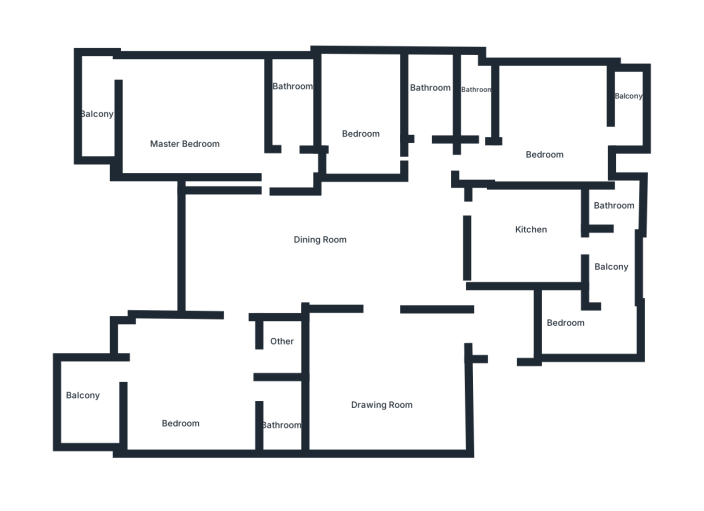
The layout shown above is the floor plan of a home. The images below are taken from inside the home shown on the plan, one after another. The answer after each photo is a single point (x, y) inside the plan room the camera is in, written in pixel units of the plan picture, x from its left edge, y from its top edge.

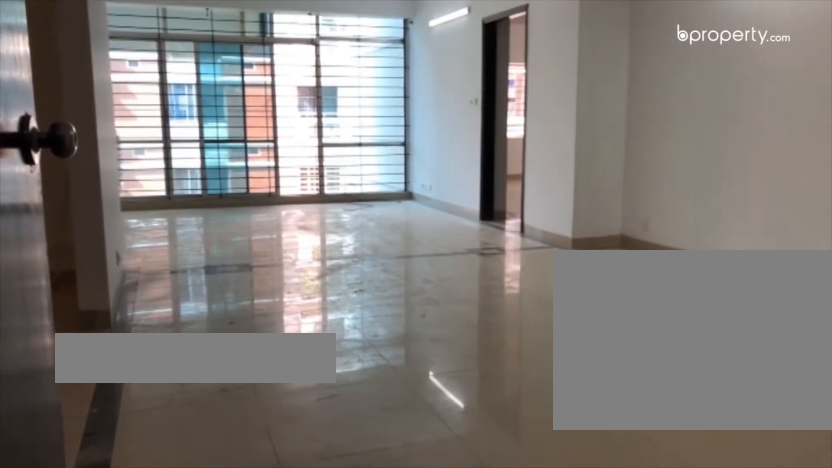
(329, 237)
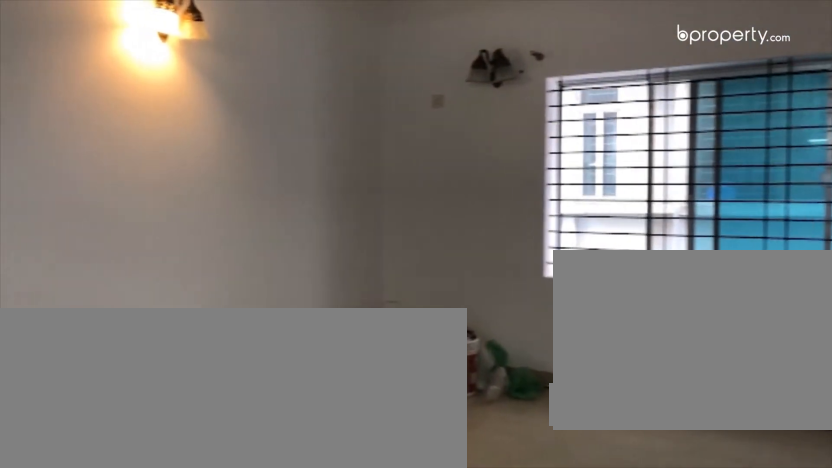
(379, 377)
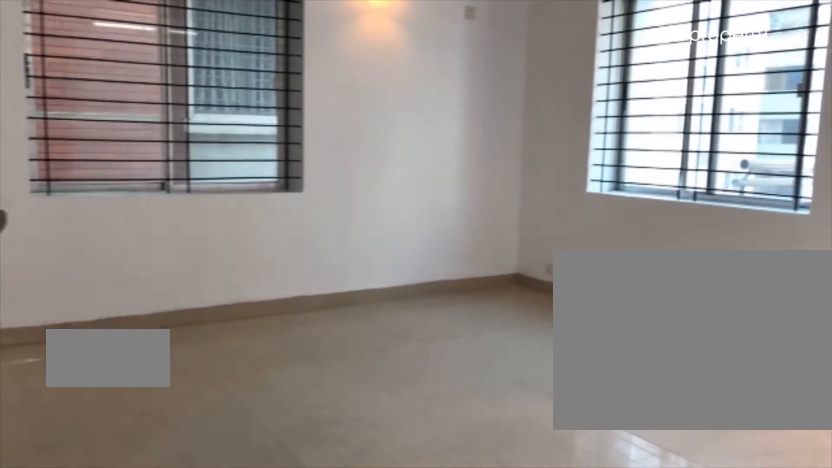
(191, 395)
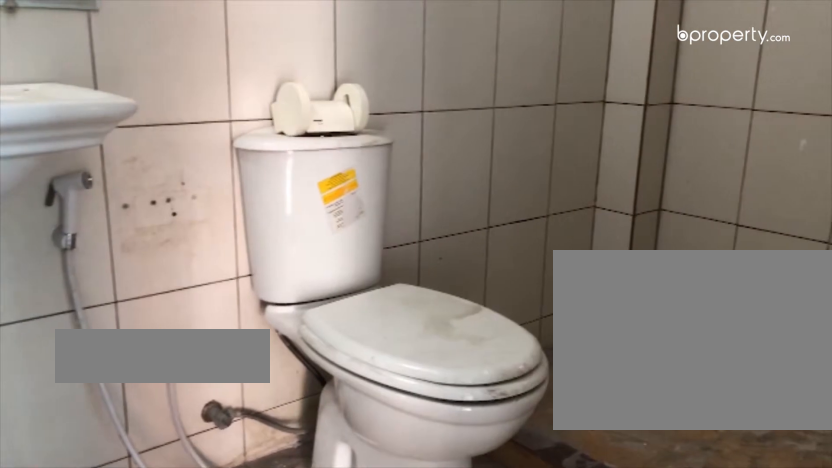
(281, 418)
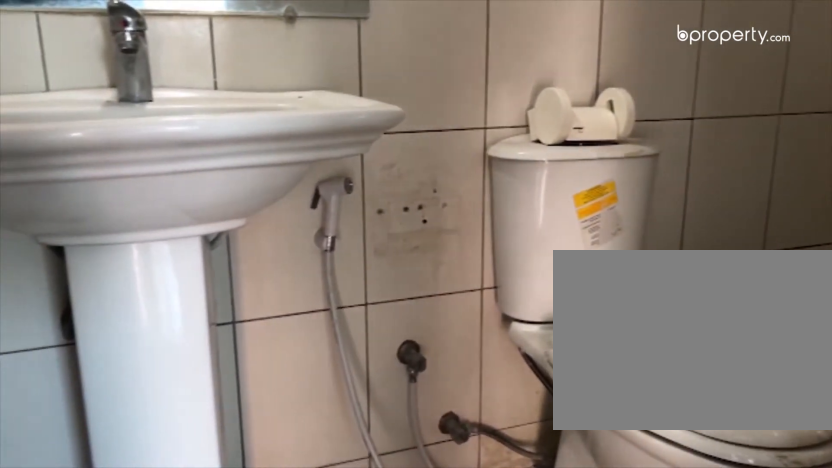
(281, 418)
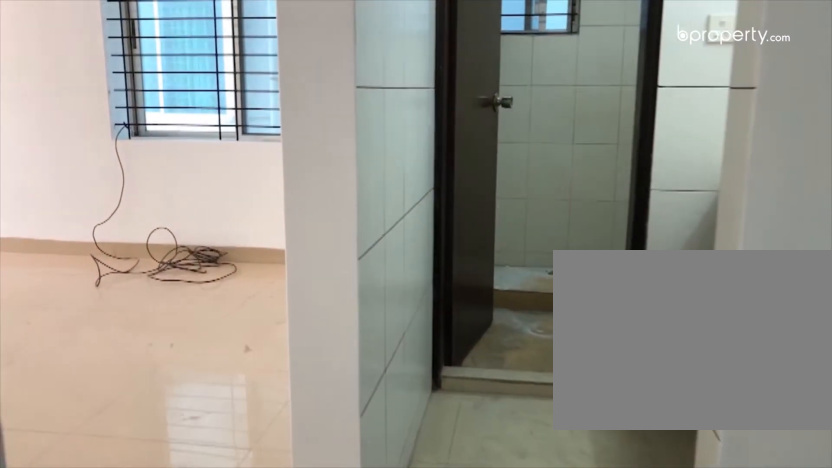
(188, 117)
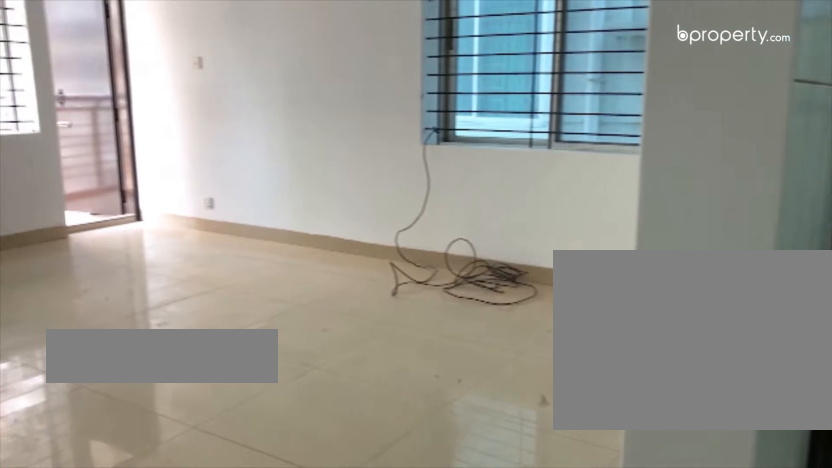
(188, 117)
